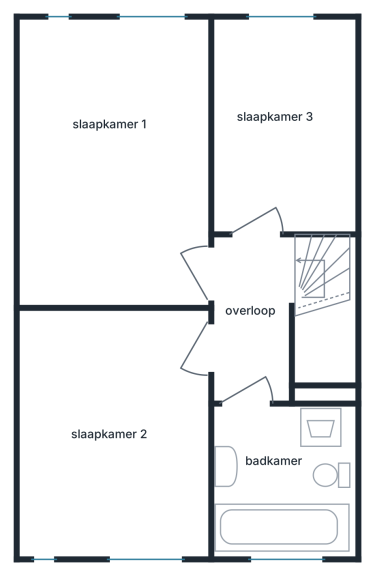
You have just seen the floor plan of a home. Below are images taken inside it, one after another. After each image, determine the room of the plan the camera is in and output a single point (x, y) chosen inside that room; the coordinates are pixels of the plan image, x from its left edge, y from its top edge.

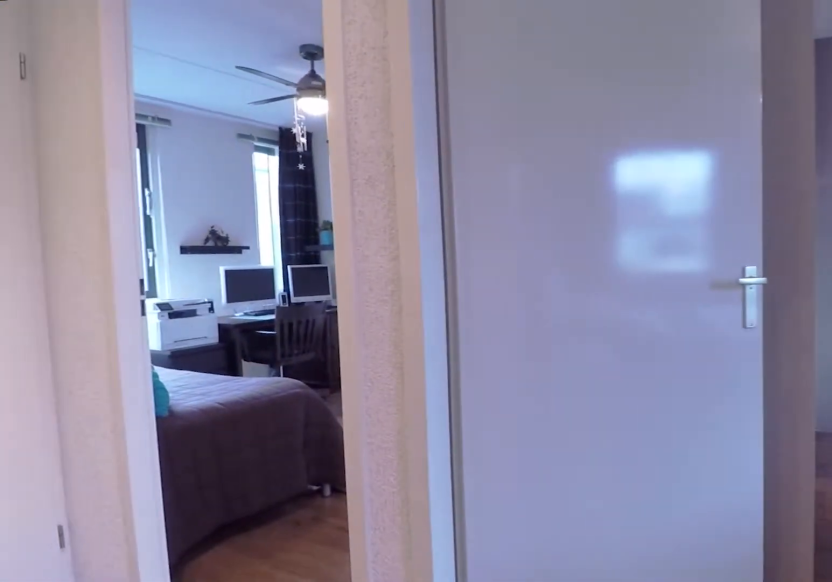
(256, 352)
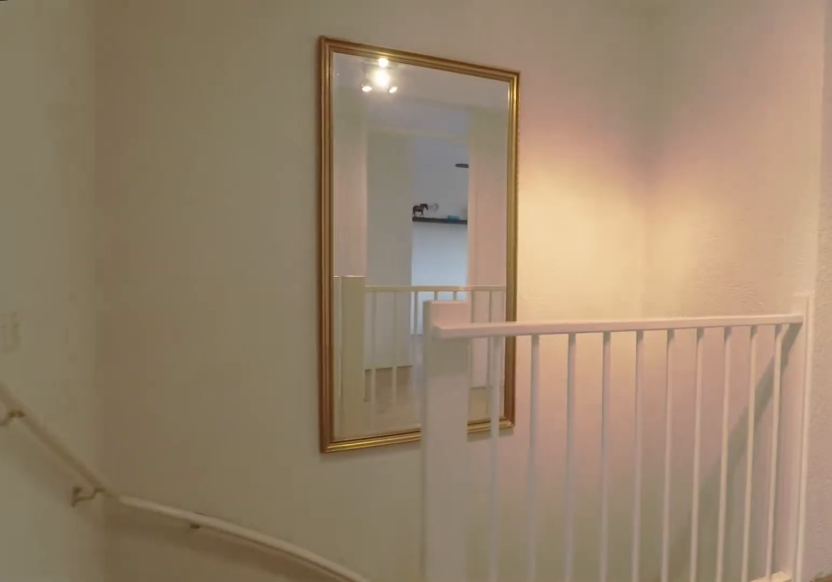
(256, 354)
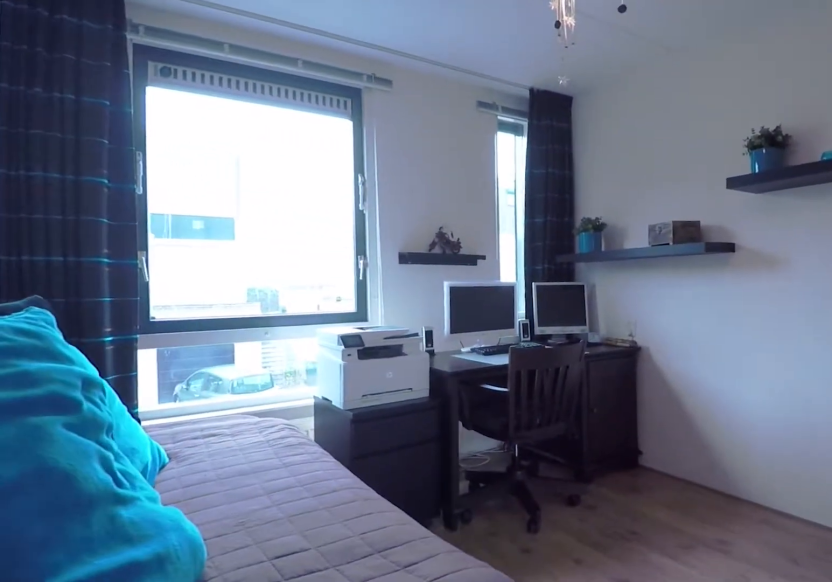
(119, 443)
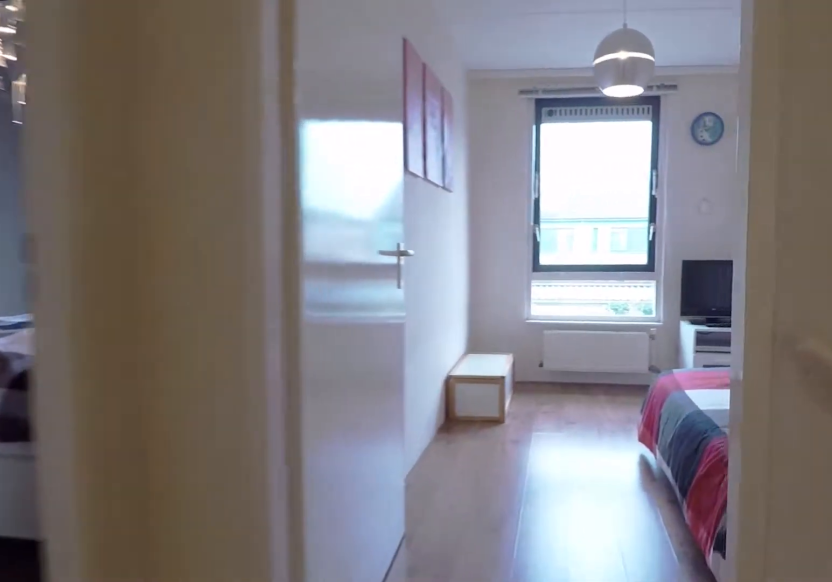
(255, 352)
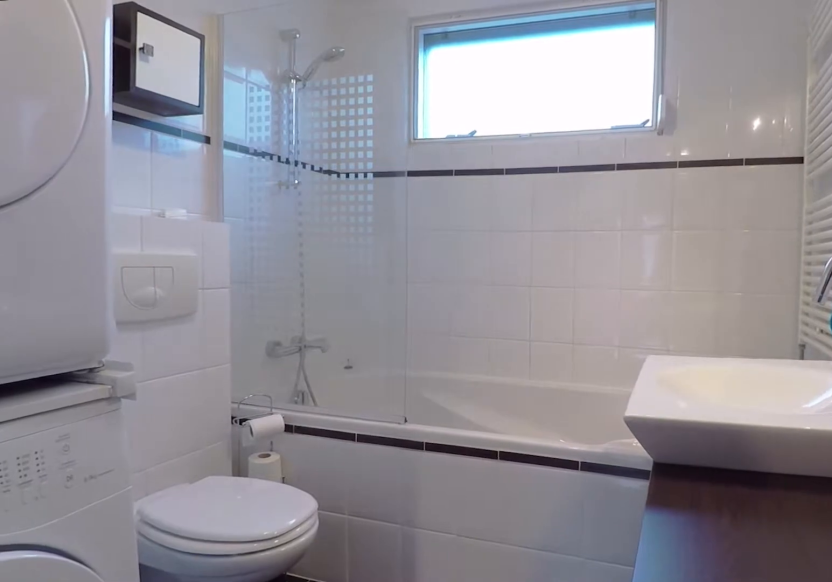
(282, 481)
